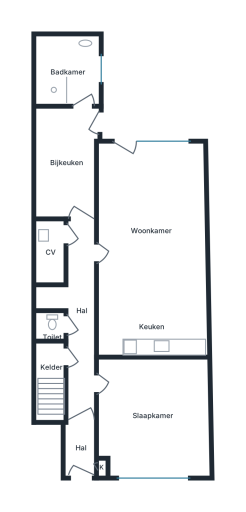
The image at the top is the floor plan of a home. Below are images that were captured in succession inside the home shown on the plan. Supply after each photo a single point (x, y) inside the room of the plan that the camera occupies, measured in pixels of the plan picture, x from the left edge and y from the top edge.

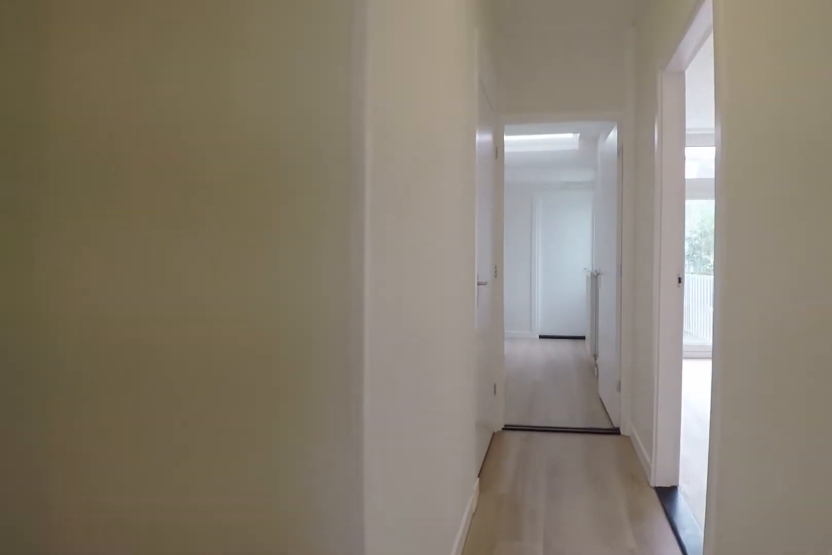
(78, 317)
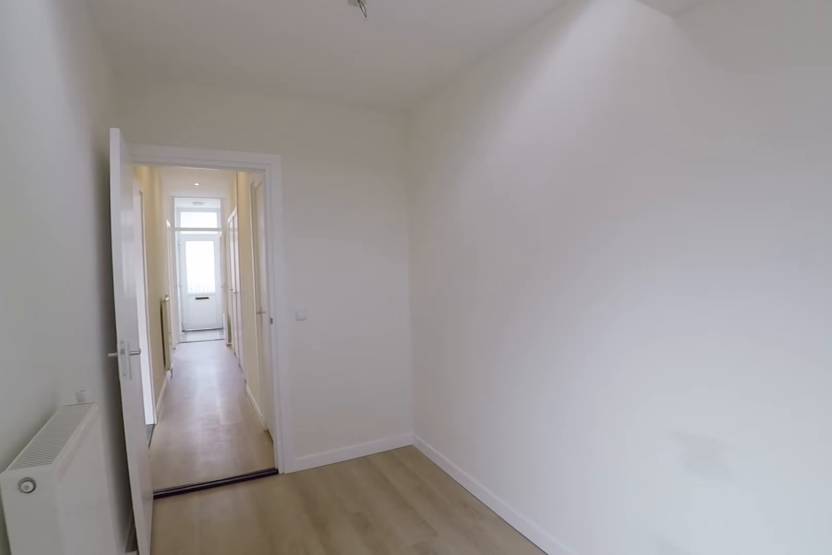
(67, 162)
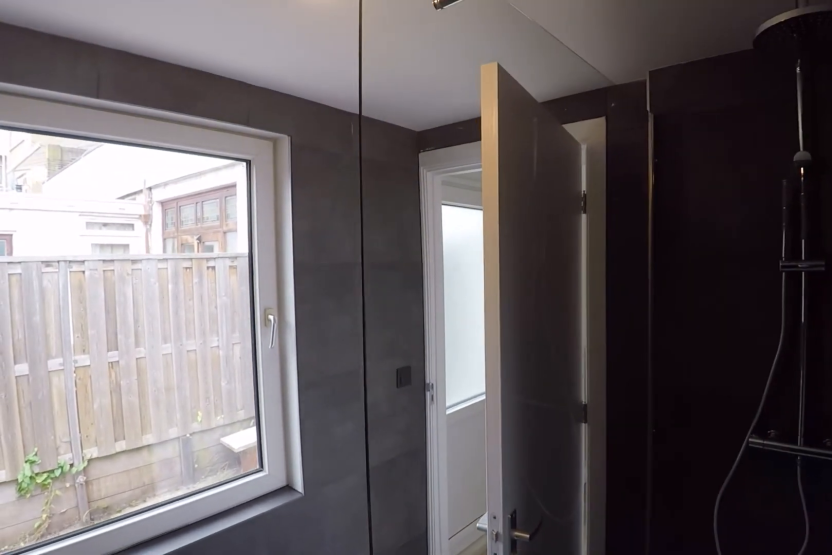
(68, 72)
